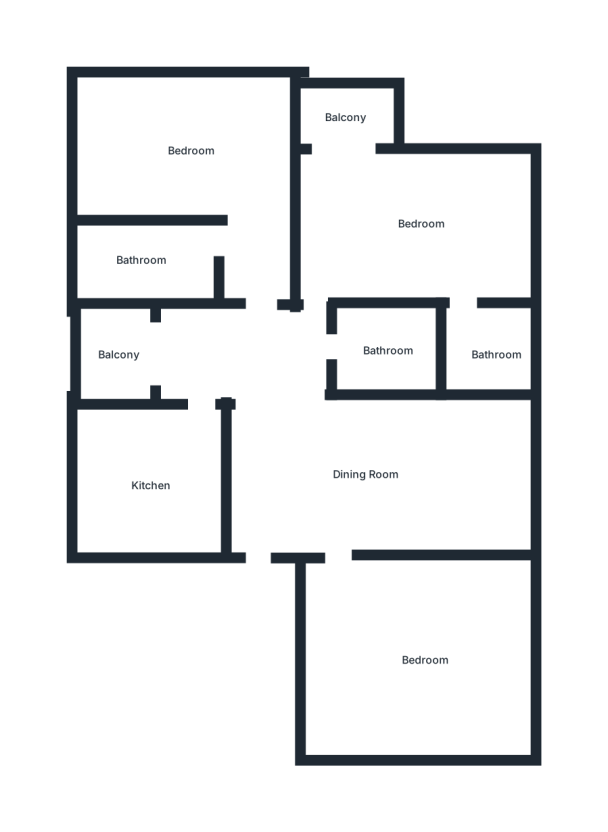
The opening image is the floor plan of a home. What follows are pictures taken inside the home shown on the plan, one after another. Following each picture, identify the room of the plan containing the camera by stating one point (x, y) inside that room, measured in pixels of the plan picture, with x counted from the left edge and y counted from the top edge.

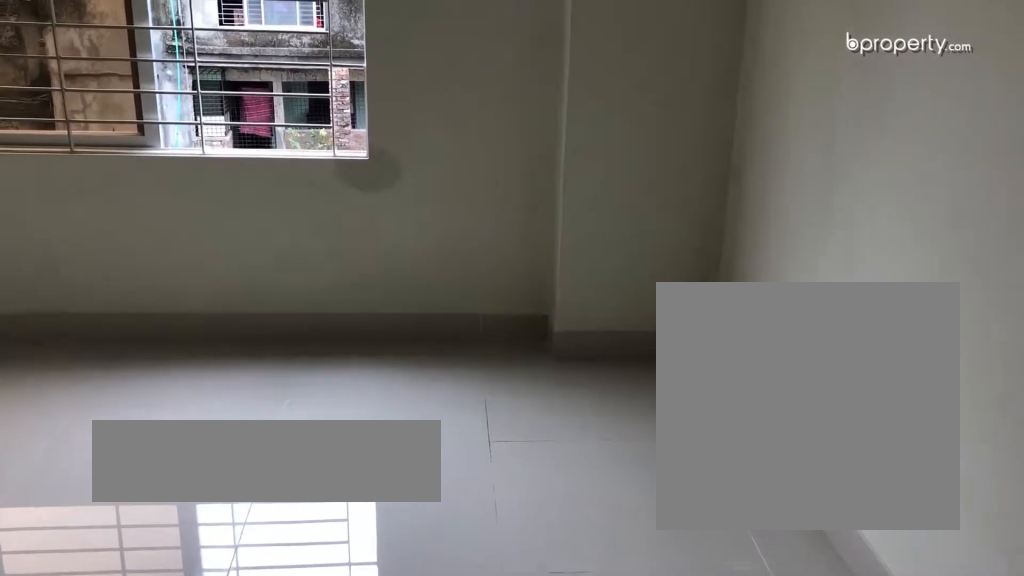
(192, 151)
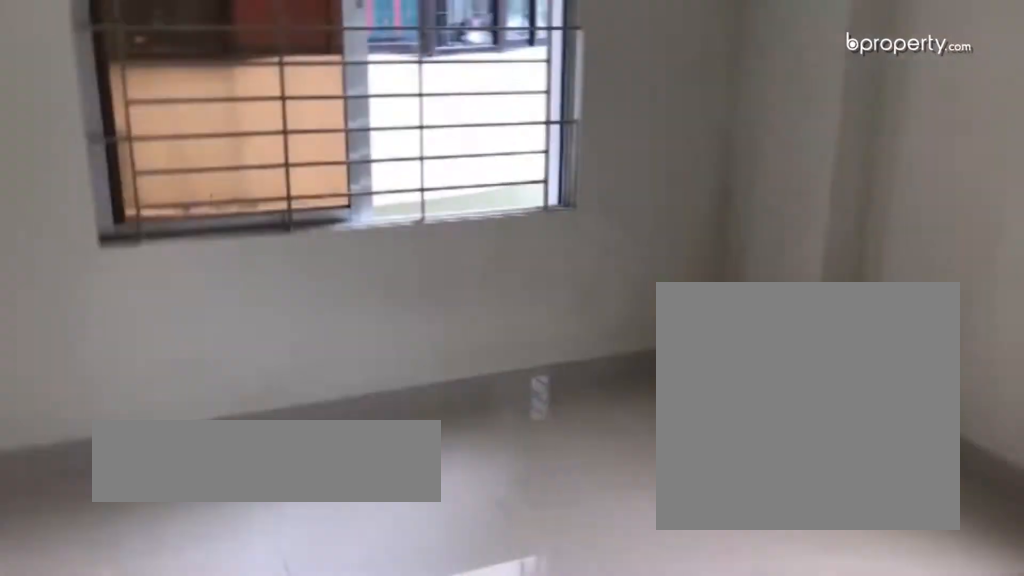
(192, 151)
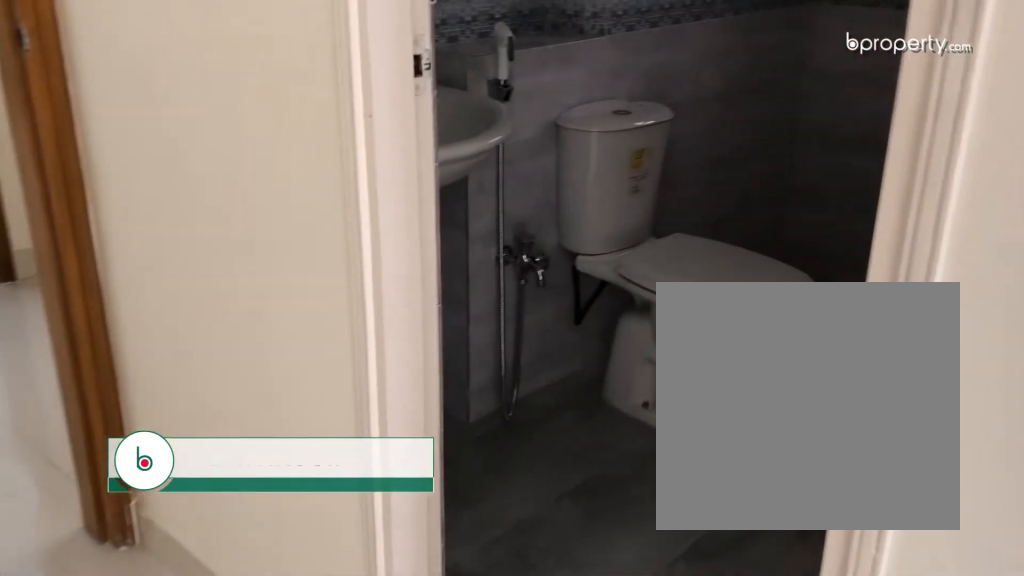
(141, 254)
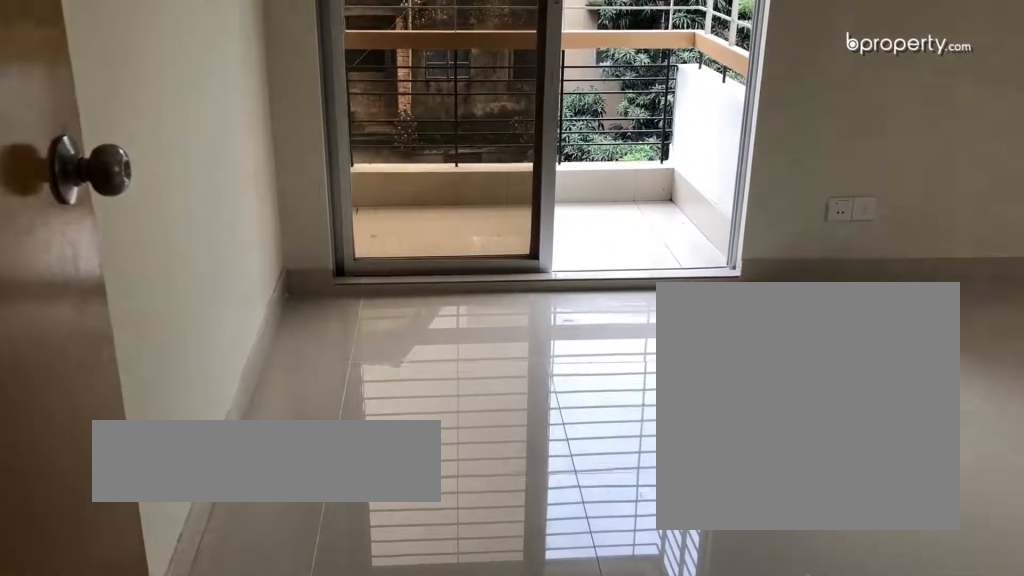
(421, 225)
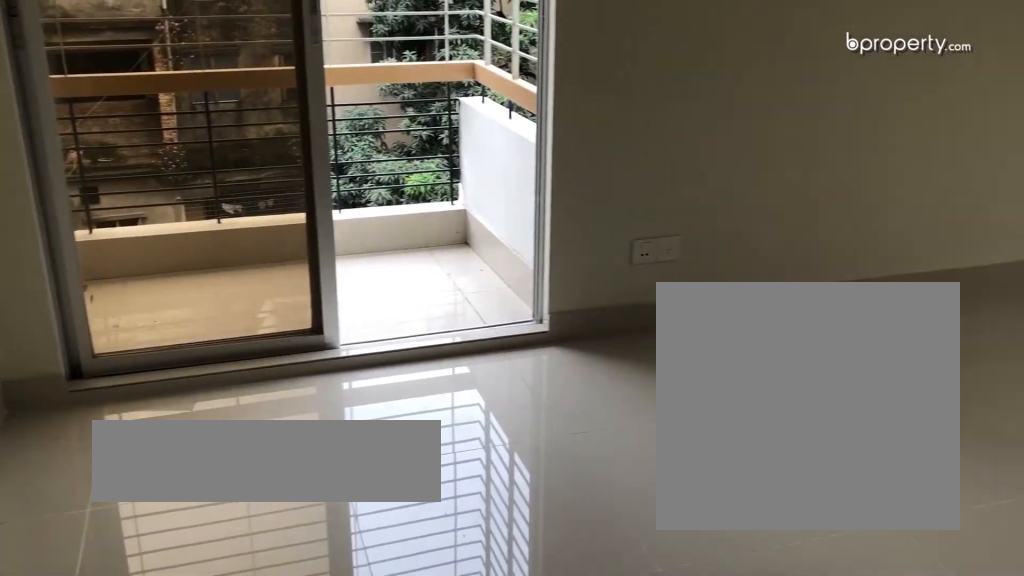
(421, 225)
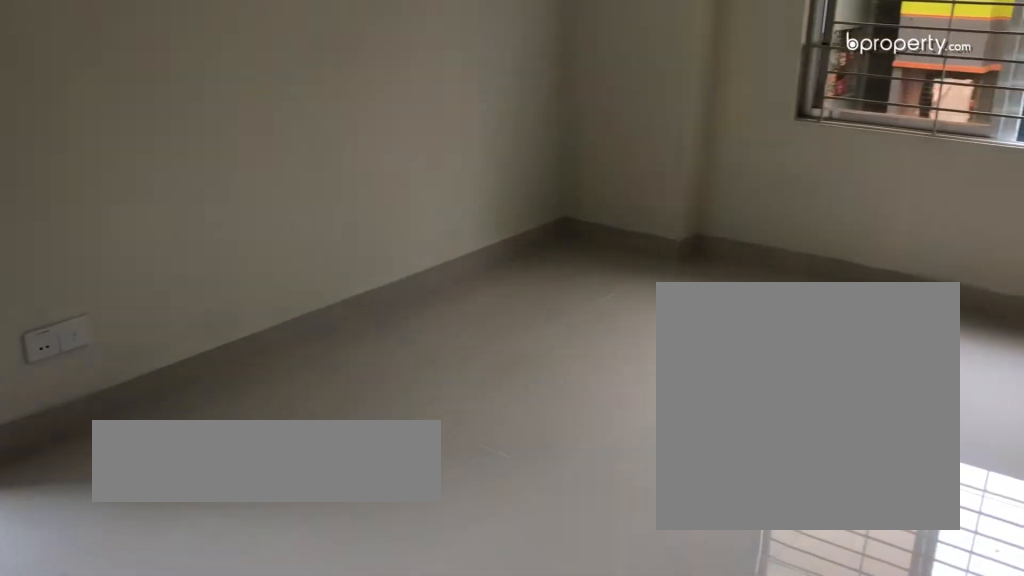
(421, 225)
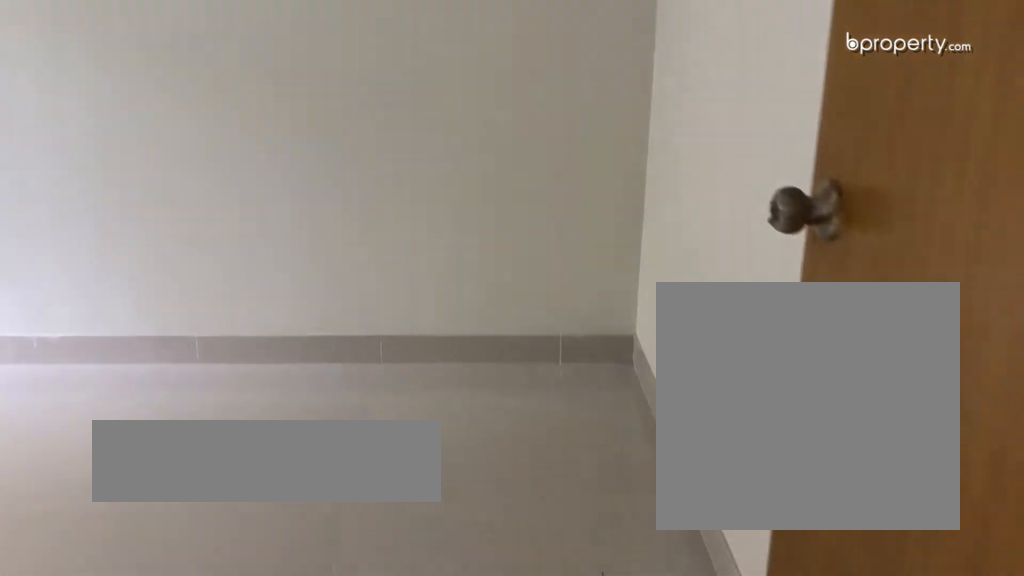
(428, 659)
